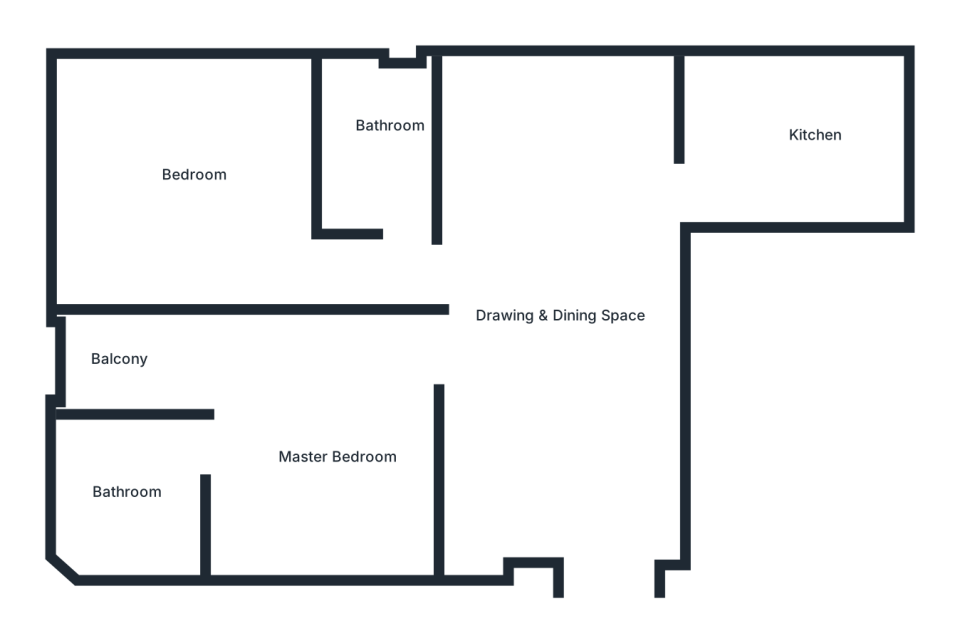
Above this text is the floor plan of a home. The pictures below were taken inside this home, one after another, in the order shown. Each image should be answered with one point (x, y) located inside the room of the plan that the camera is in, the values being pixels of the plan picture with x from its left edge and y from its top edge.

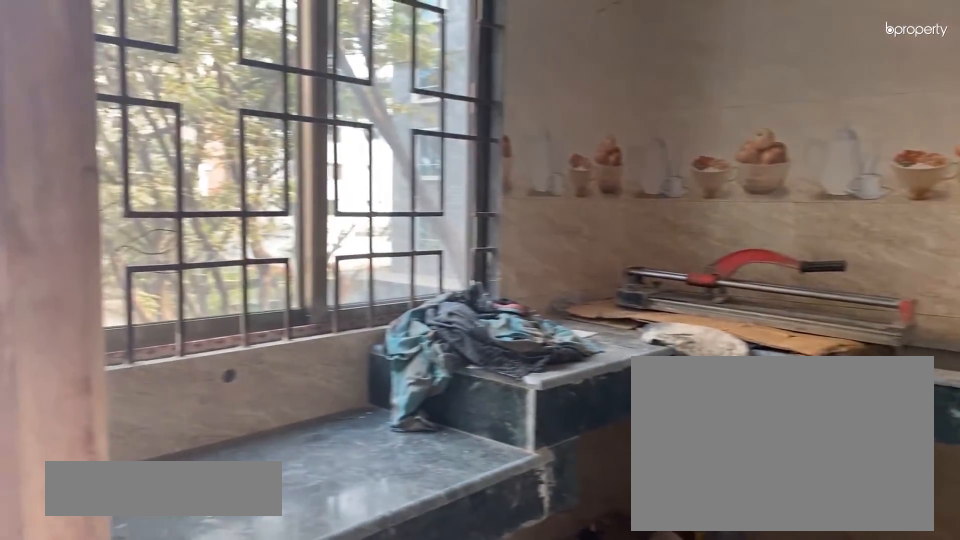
(808, 135)
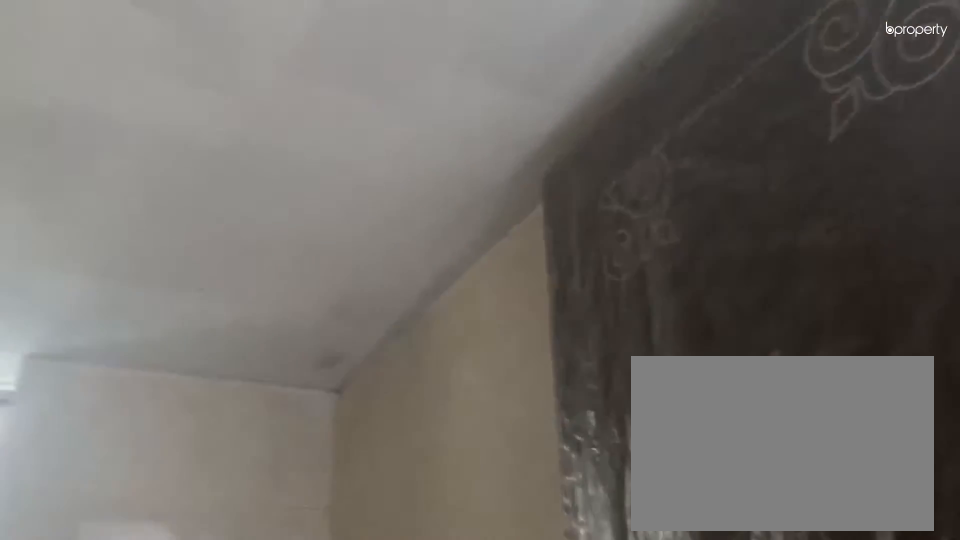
(382, 151)
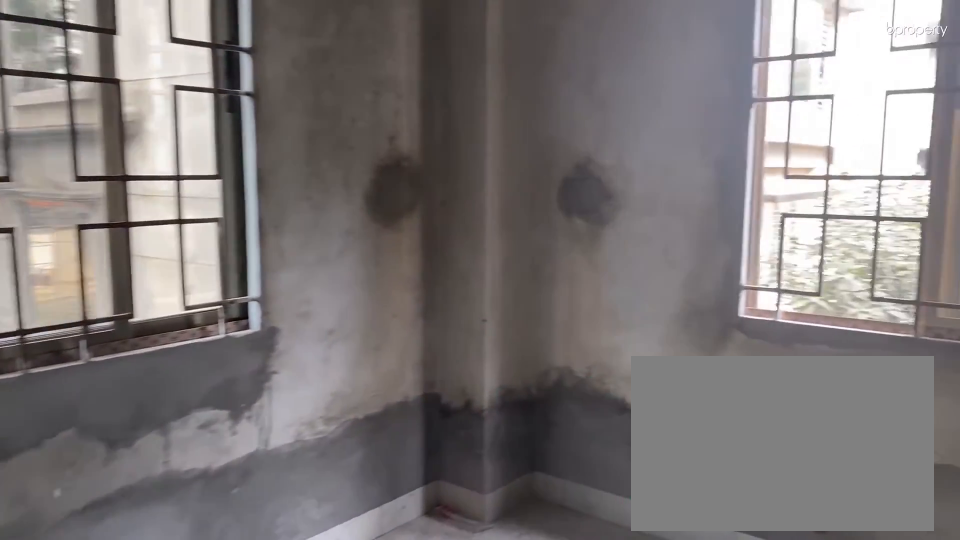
(181, 180)
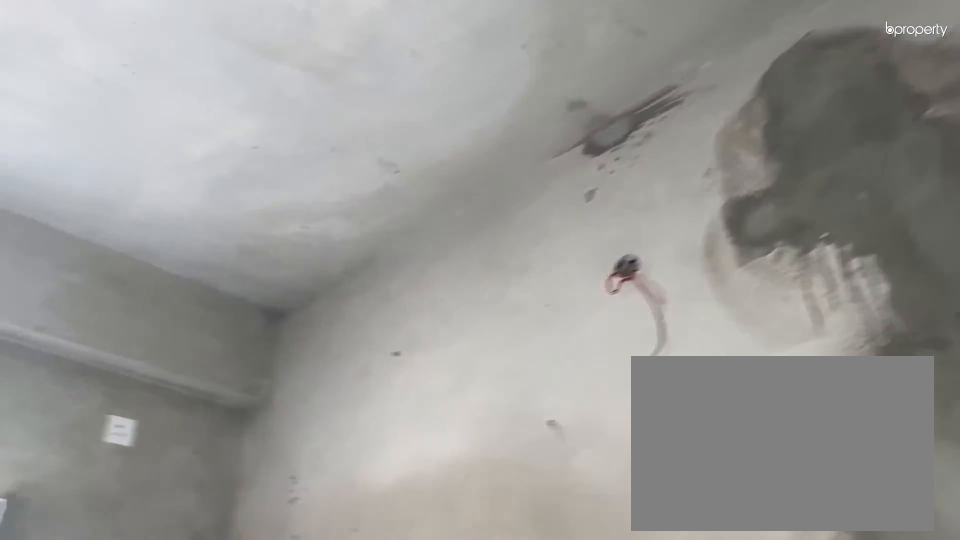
(180, 180)
